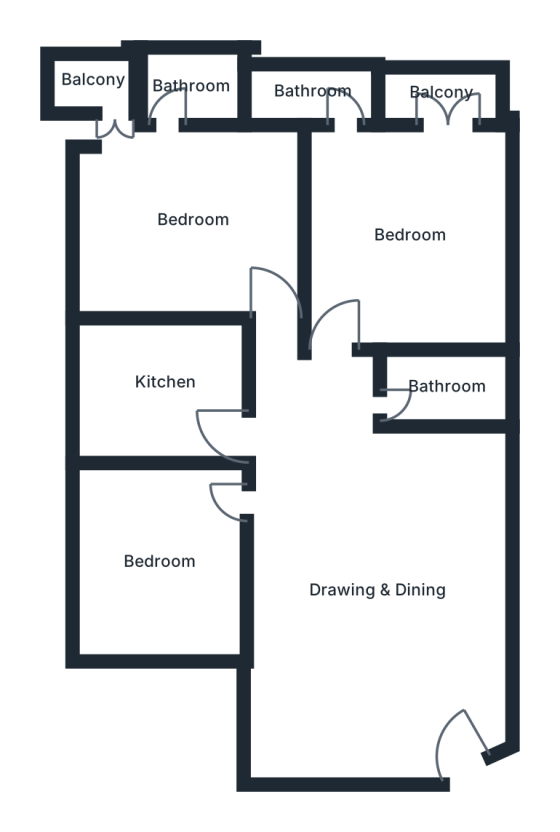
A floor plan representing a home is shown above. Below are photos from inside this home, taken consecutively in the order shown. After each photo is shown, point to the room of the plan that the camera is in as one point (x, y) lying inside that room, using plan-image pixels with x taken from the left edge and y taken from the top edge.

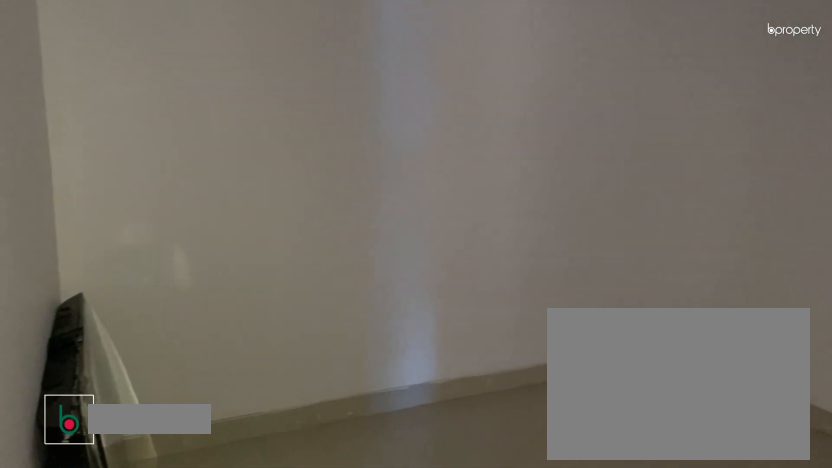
(162, 568)
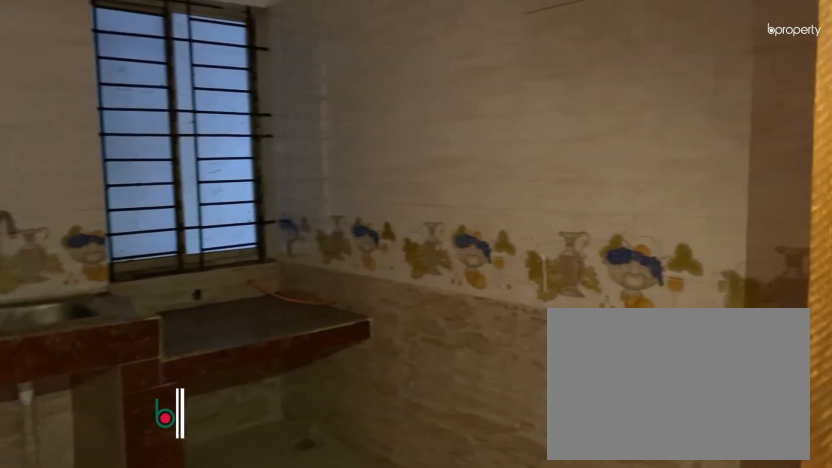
(173, 387)
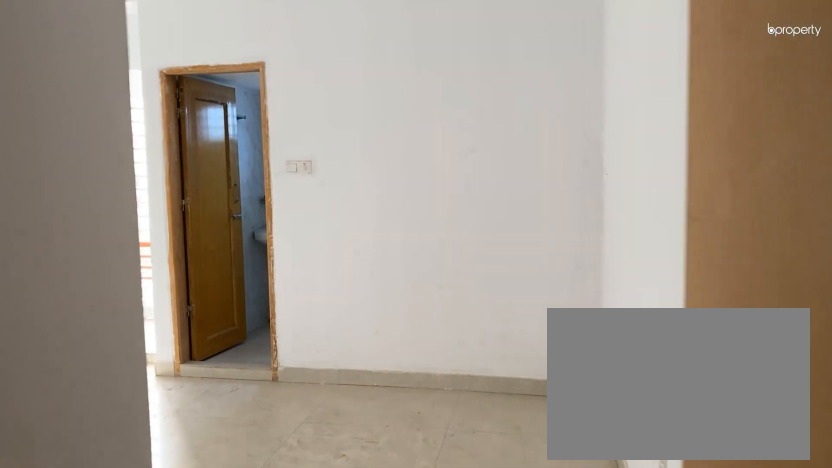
(276, 283)
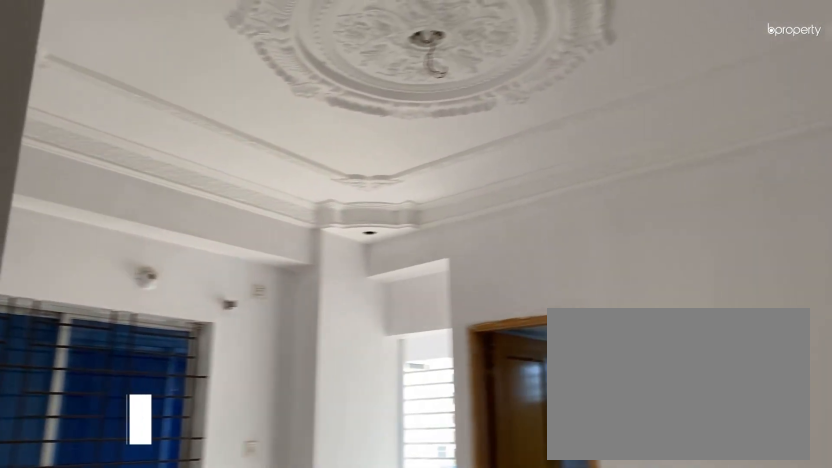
(199, 224)
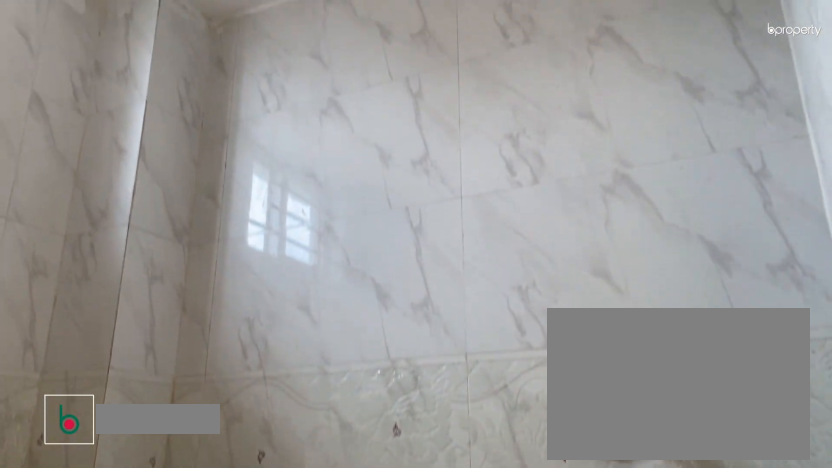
(196, 91)
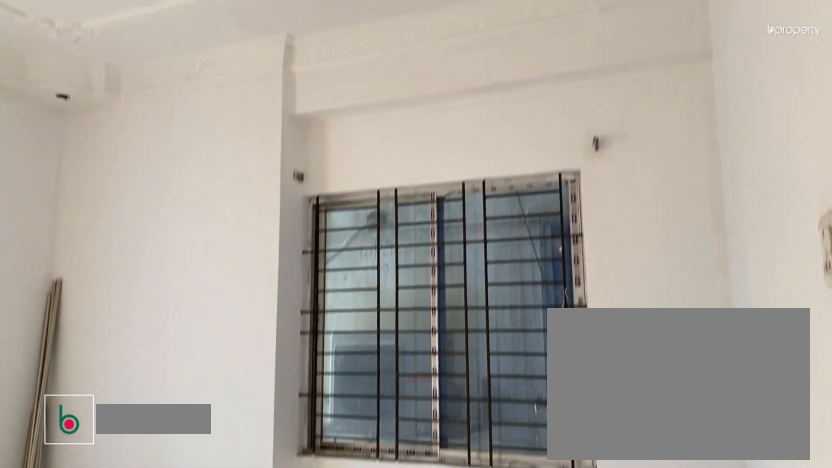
(416, 234)
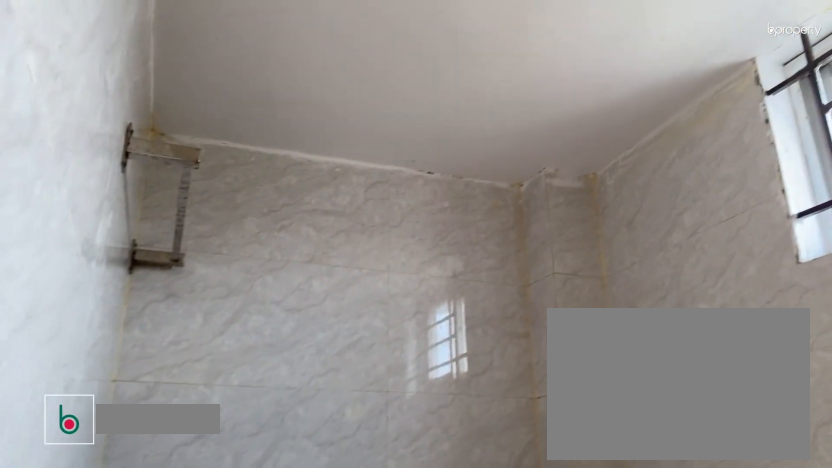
(319, 93)
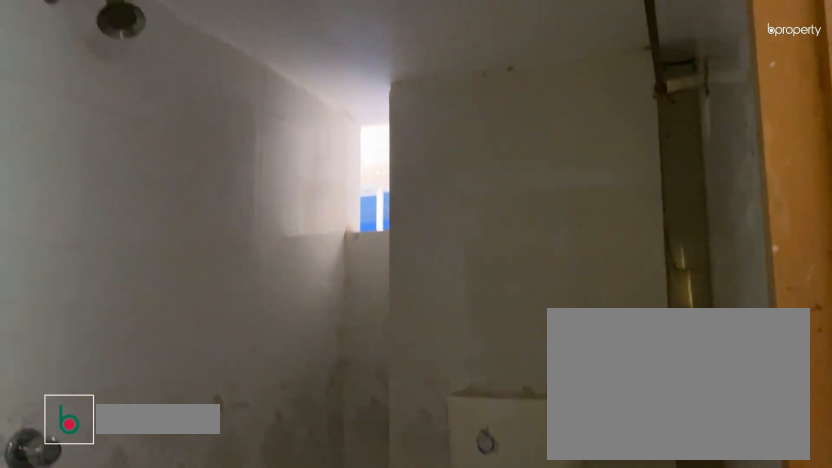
(451, 388)
